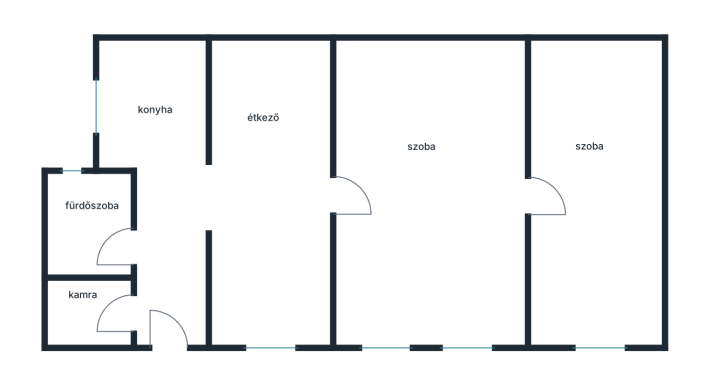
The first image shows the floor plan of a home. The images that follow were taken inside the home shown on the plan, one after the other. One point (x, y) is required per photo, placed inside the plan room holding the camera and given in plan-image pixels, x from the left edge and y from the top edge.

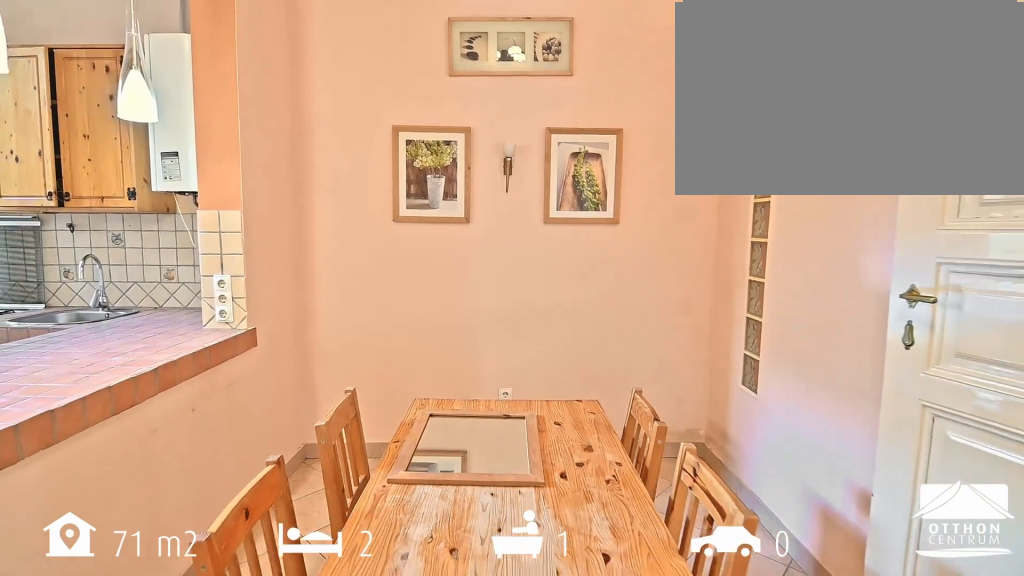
(271, 201)
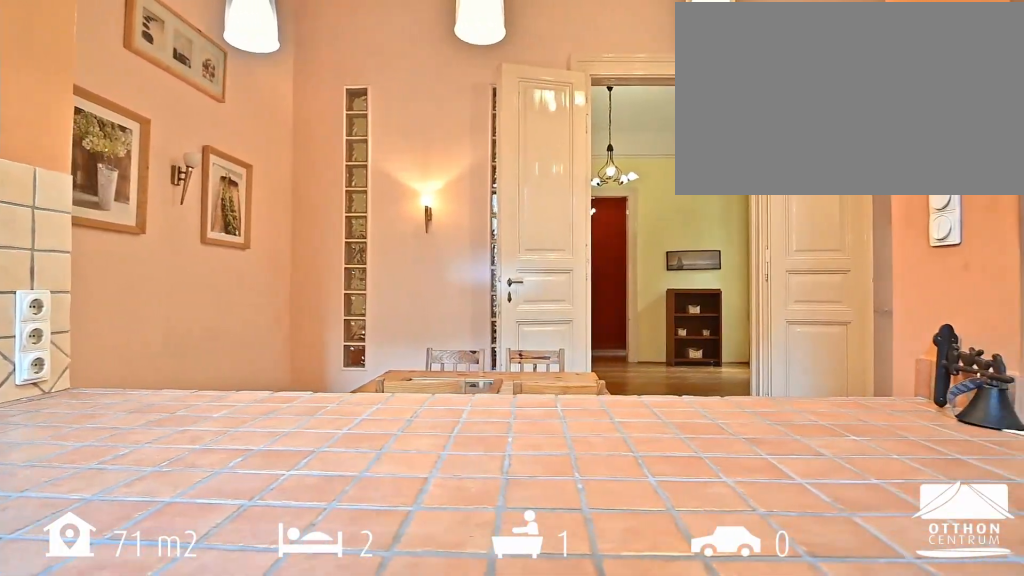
(154, 109)
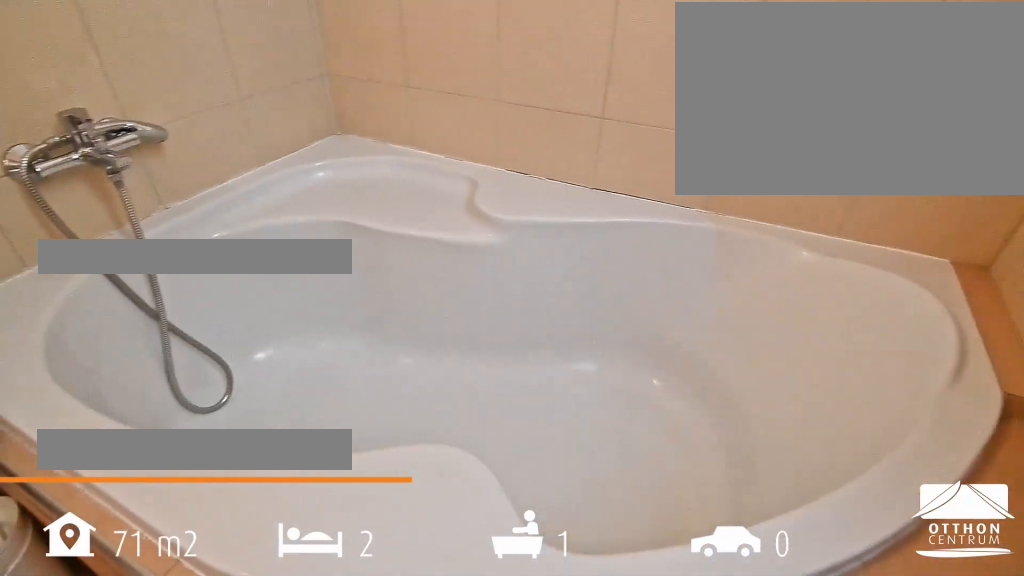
(92, 222)
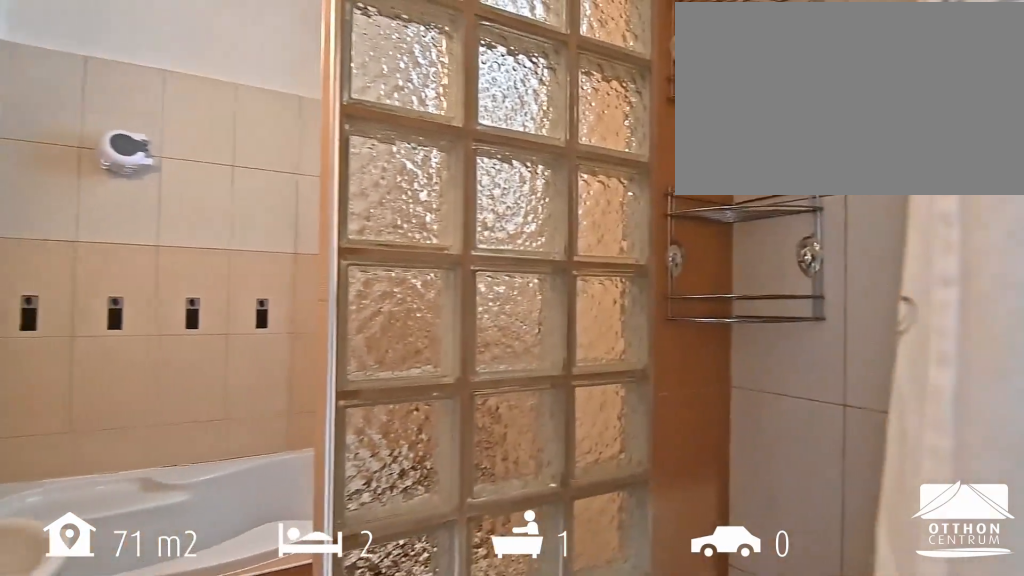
(92, 222)
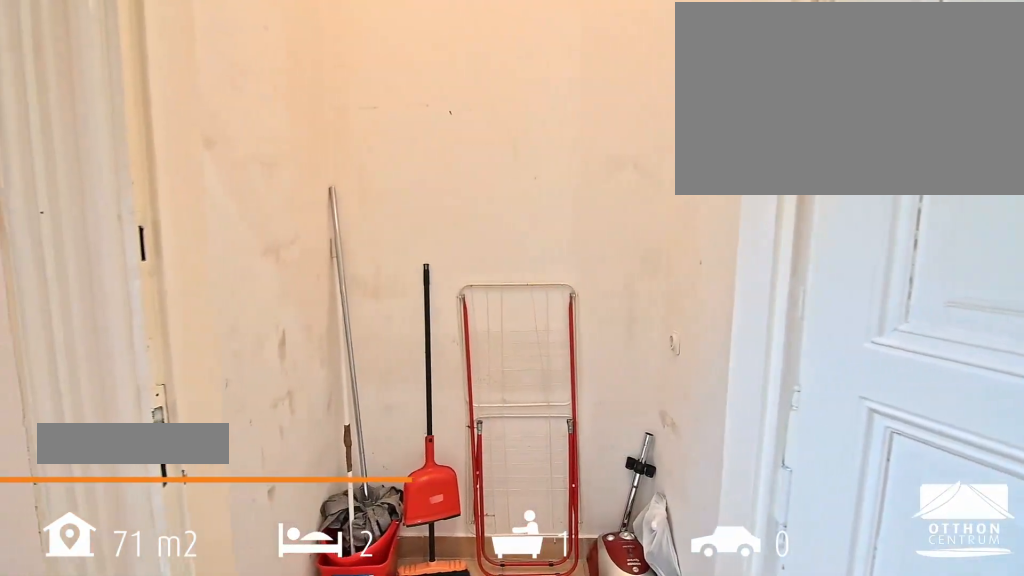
(89, 315)
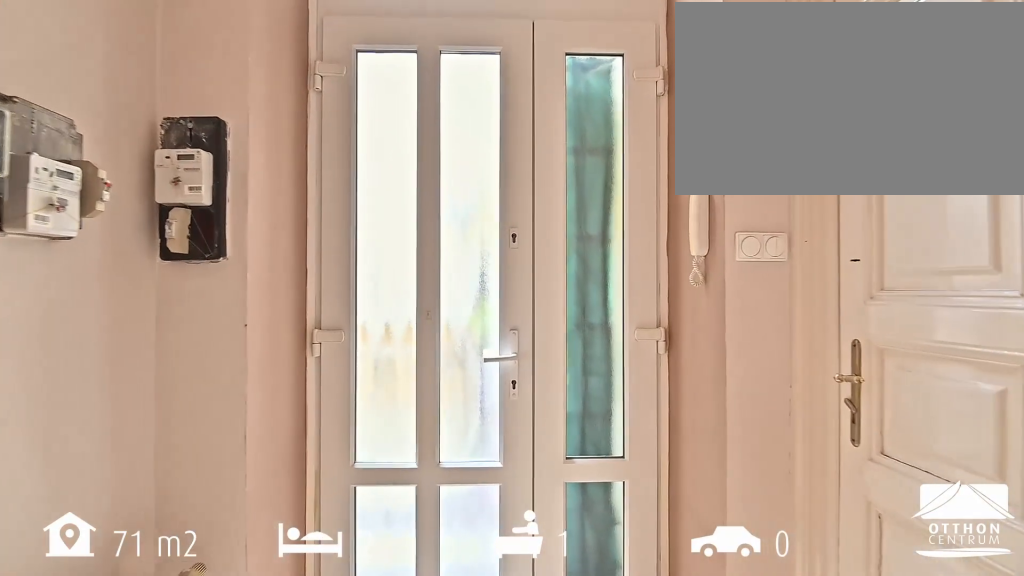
(172, 294)
